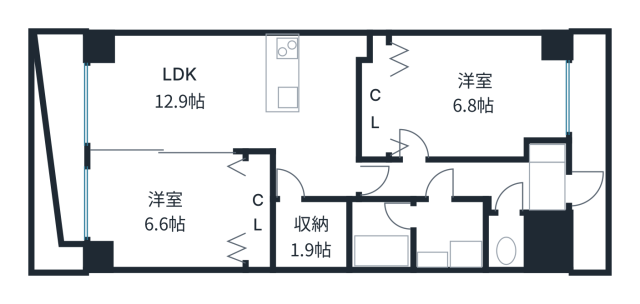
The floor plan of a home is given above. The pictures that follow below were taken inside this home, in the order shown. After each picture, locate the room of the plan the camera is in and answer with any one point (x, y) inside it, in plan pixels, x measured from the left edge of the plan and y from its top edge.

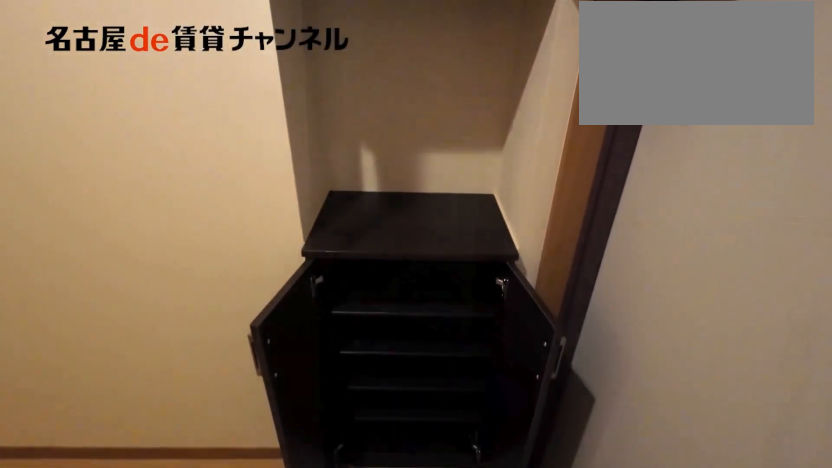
(547, 178)
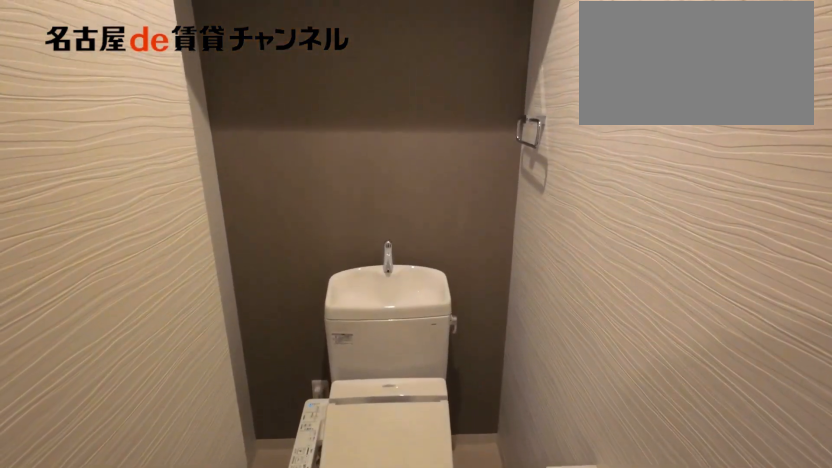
(506, 241)
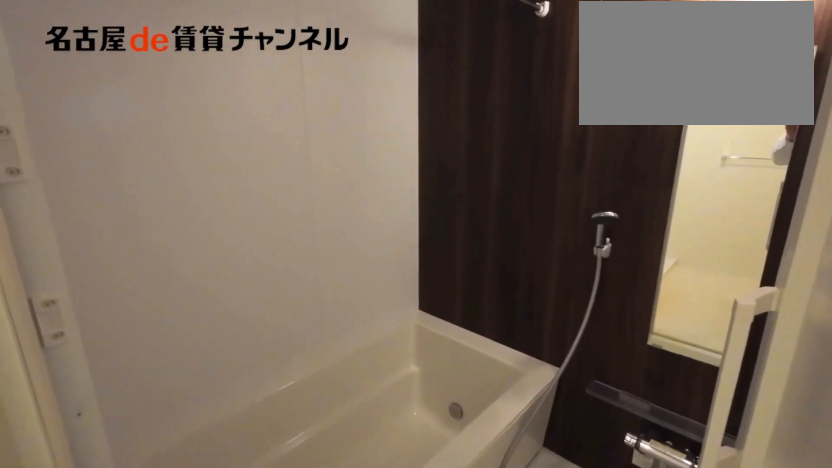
(380, 234)
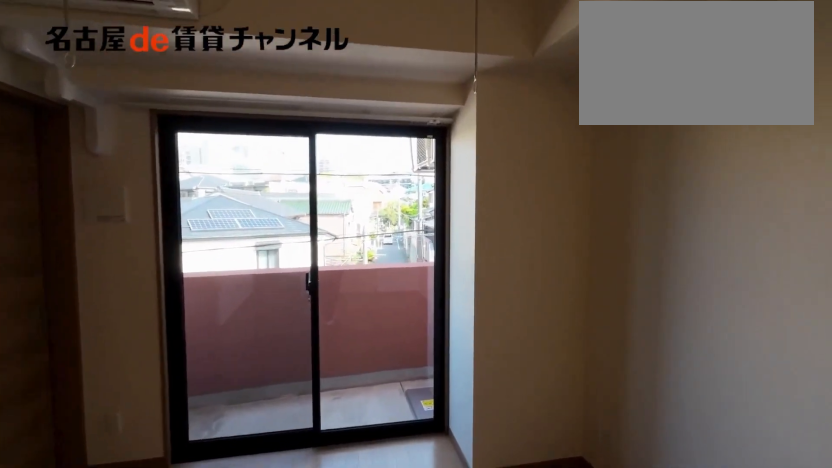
(235, 101)
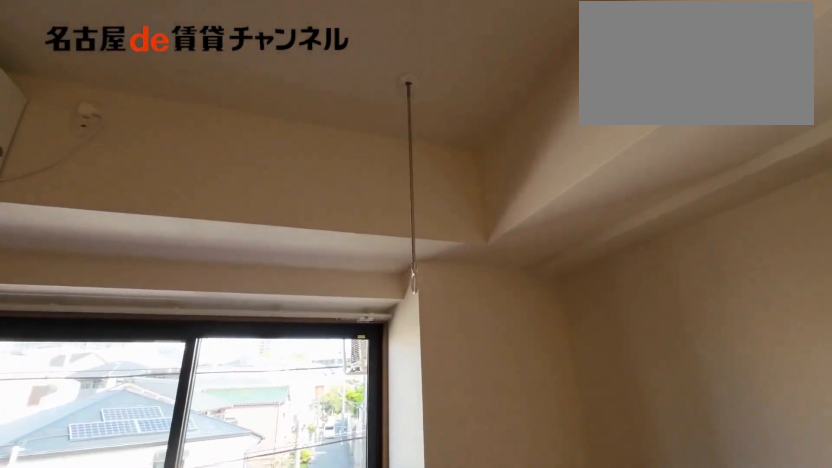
(235, 101)
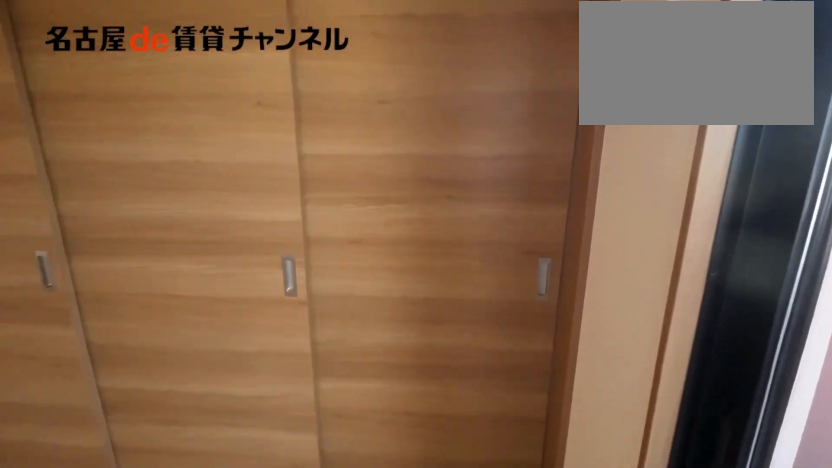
(235, 101)
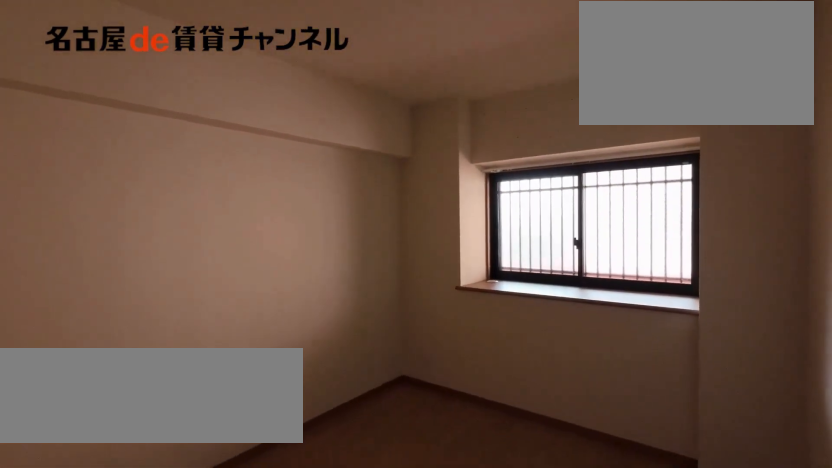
(474, 94)
